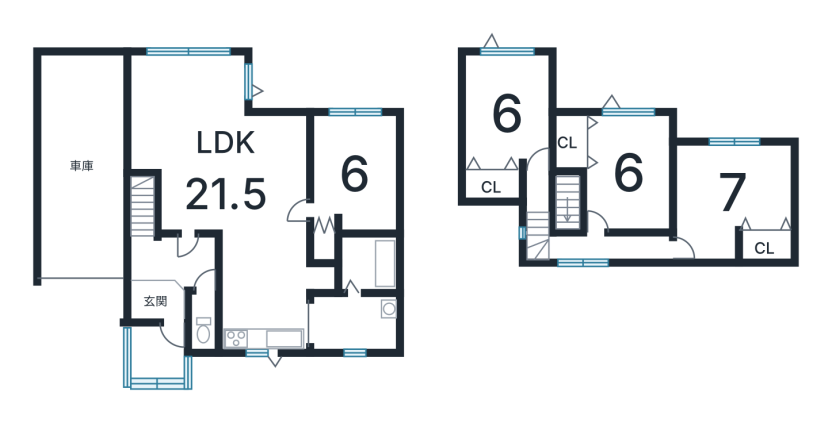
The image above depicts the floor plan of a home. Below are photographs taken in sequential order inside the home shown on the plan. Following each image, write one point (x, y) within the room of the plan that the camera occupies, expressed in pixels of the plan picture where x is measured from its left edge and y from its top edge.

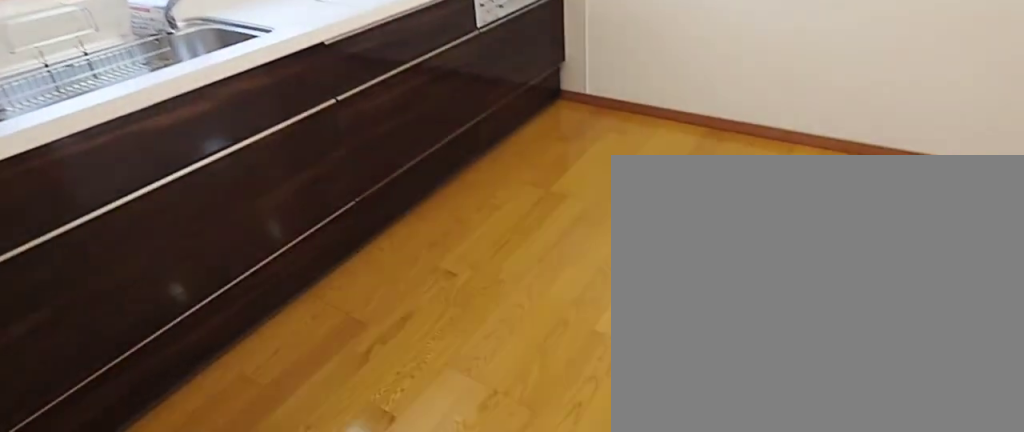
(267, 303)
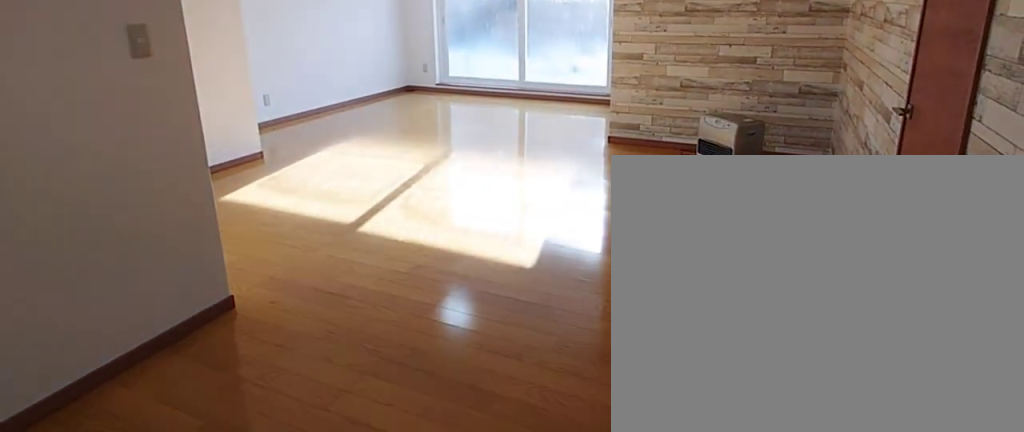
(234, 168)
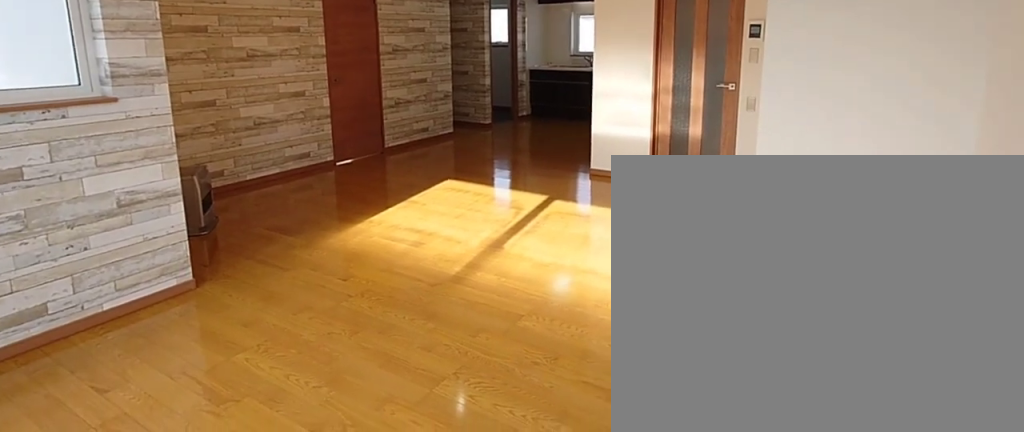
(235, 168)
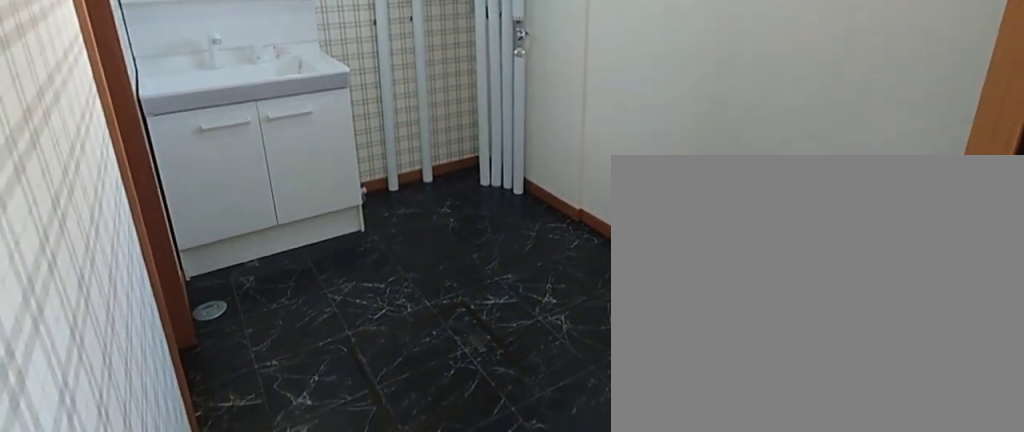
(355, 322)
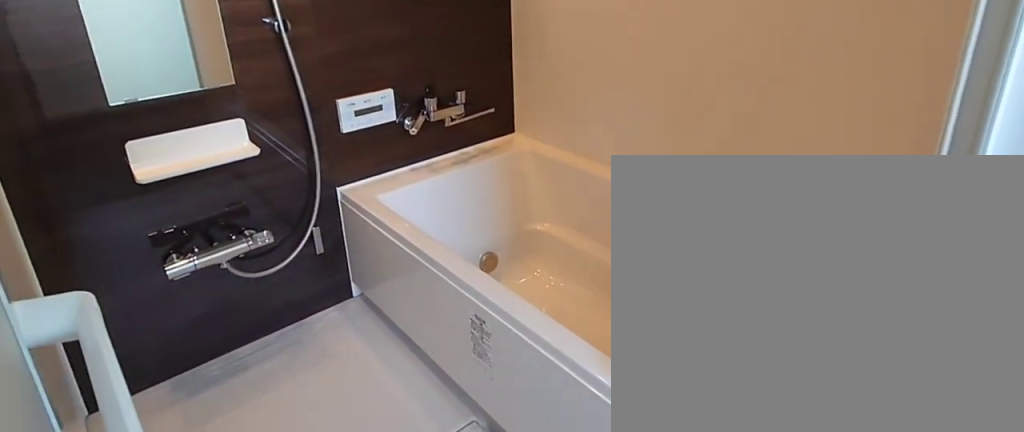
(355, 322)
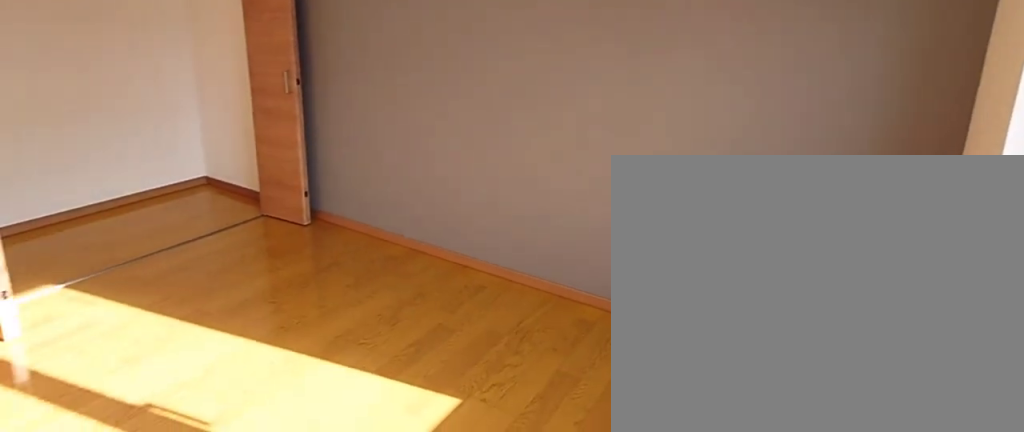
(513, 113)
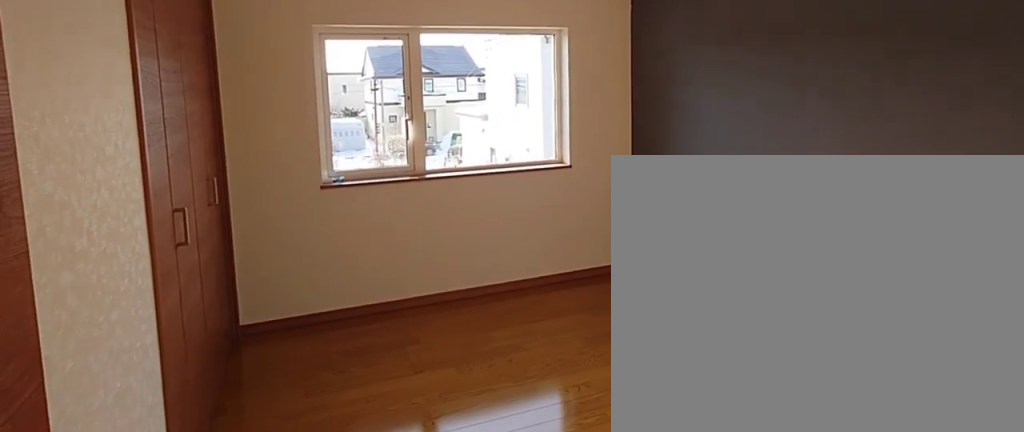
(631, 169)
